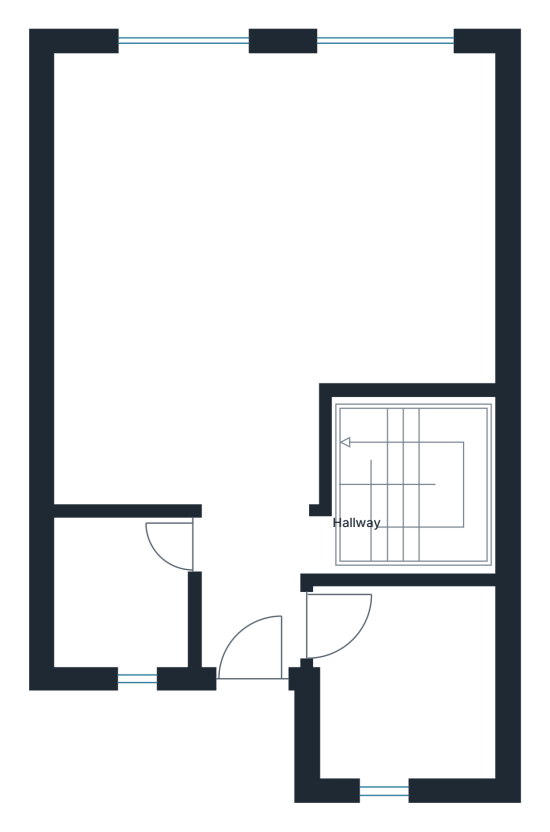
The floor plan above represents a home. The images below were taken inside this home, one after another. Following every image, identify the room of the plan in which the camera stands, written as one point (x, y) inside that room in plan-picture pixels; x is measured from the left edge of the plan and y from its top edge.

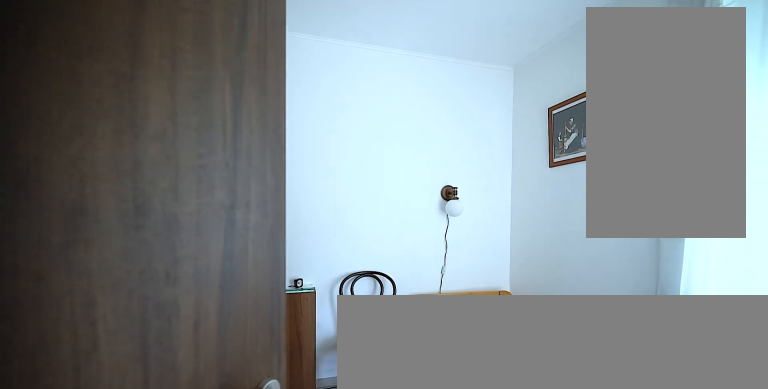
(410, 698)
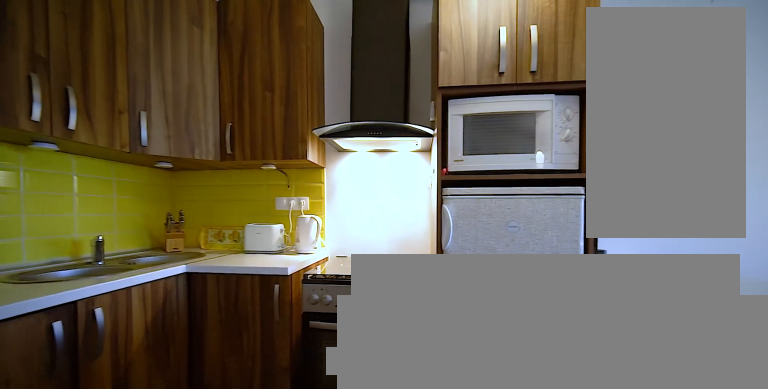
(277, 242)
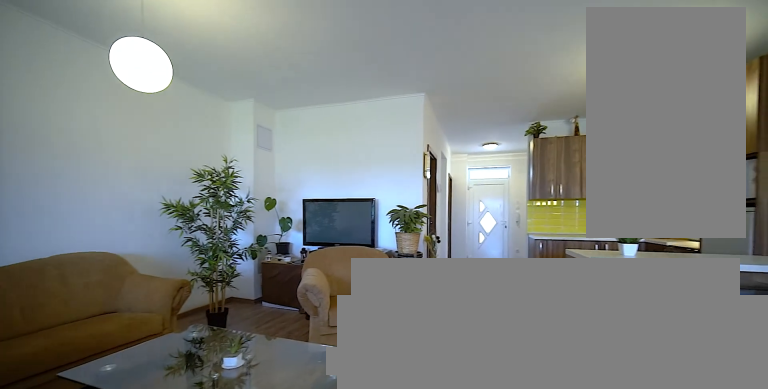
(277, 242)
